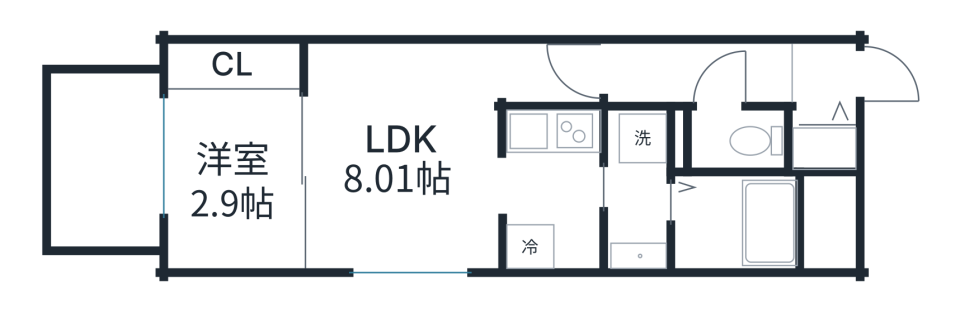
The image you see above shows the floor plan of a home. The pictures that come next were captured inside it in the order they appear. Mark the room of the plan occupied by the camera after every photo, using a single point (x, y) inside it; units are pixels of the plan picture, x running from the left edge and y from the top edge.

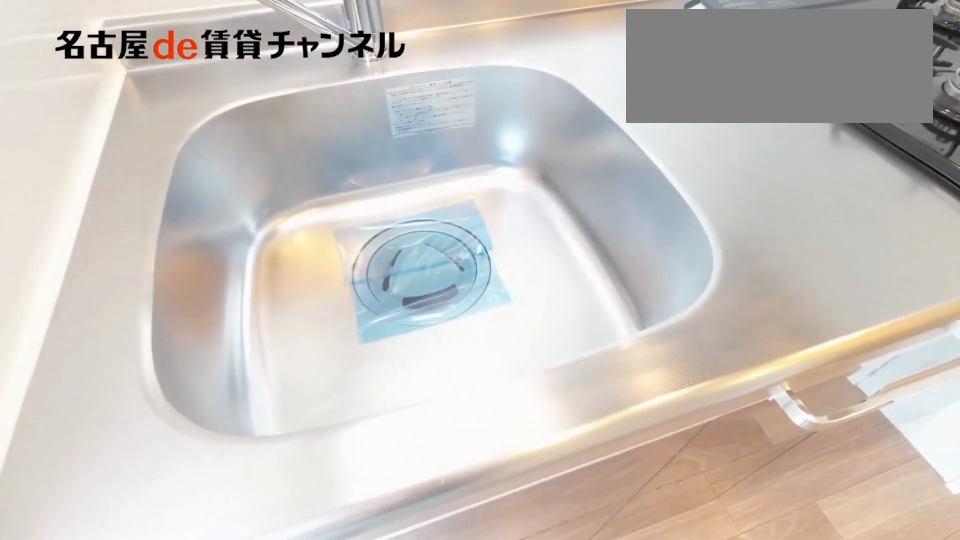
(553, 191)
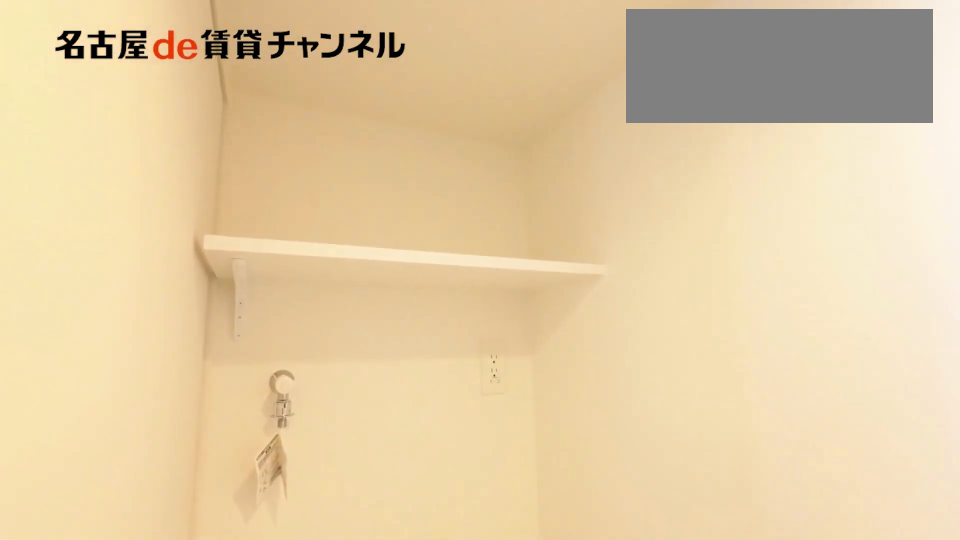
(636, 141)
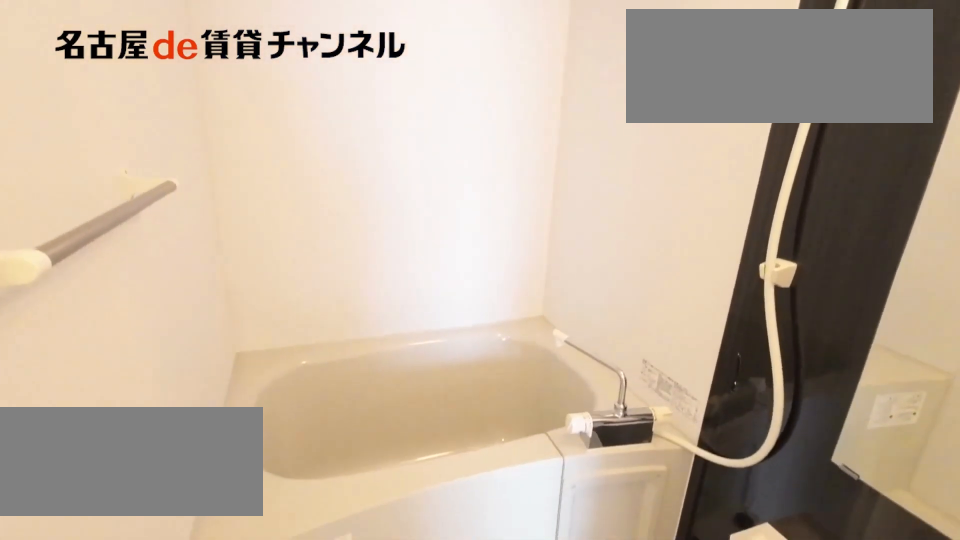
(737, 228)
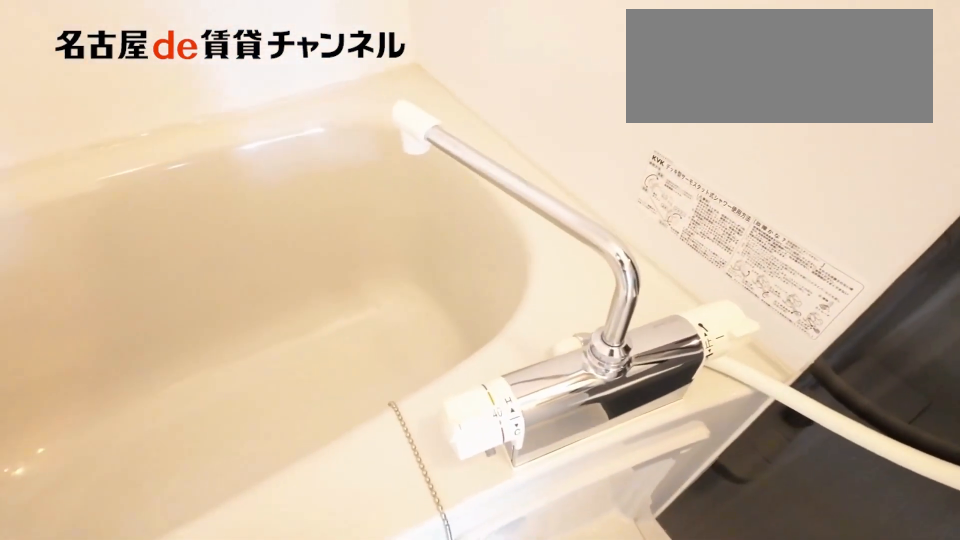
(737, 228)
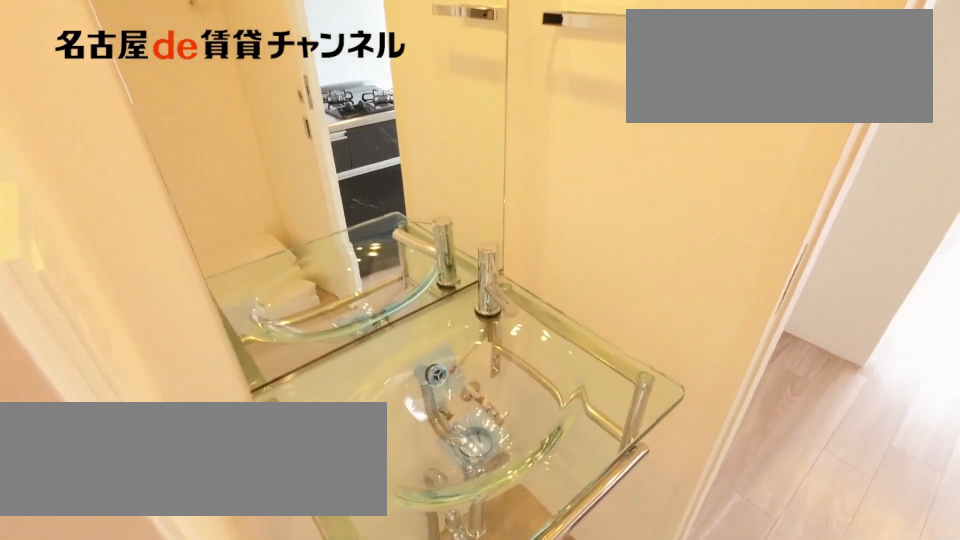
(639, 248)
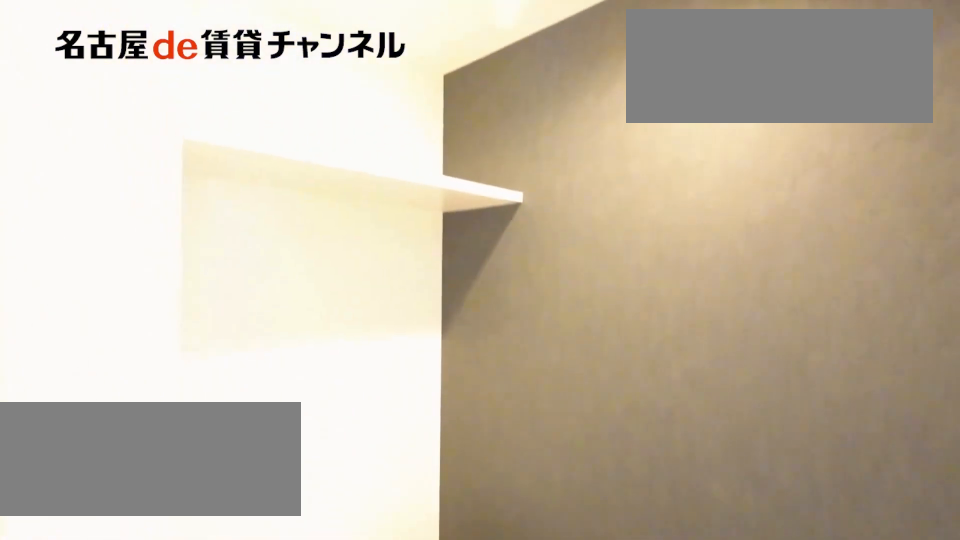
(731, 144)
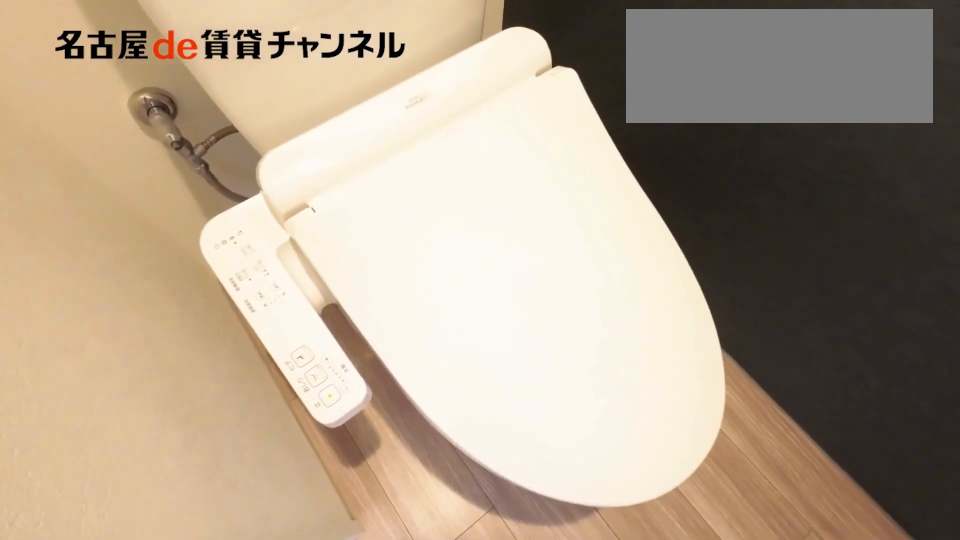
(731, 144)
